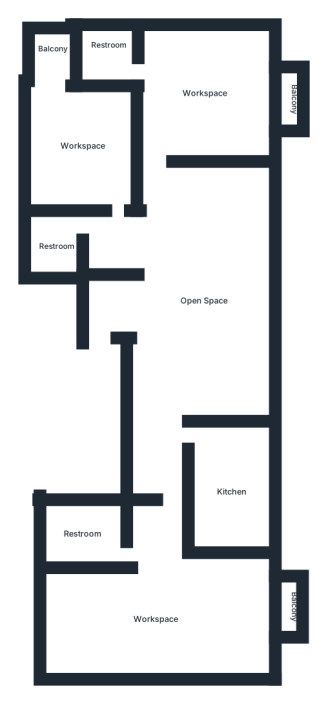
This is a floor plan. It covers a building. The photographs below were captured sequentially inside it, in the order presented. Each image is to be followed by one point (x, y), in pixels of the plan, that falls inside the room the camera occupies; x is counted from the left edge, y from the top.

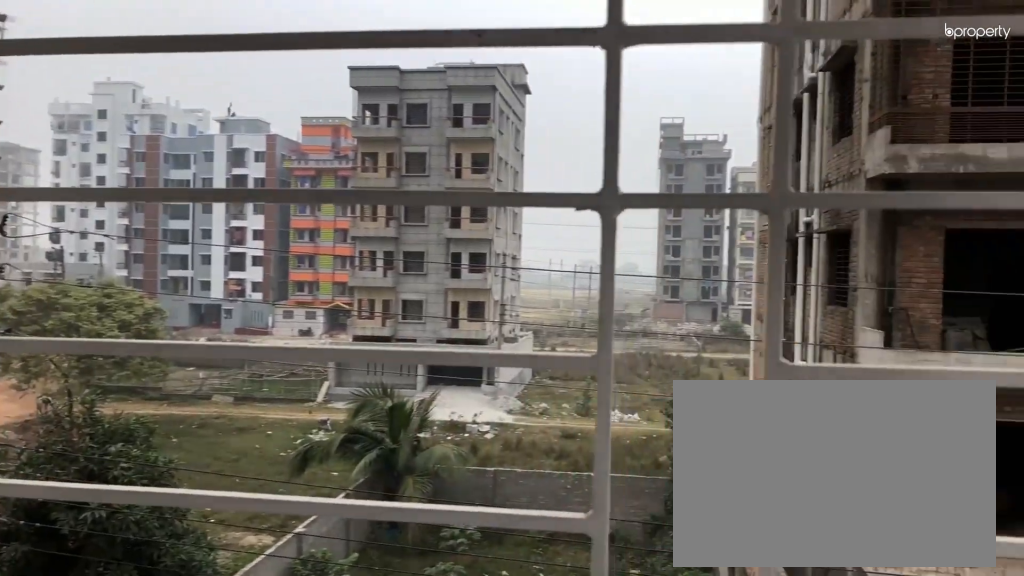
(284, 615)
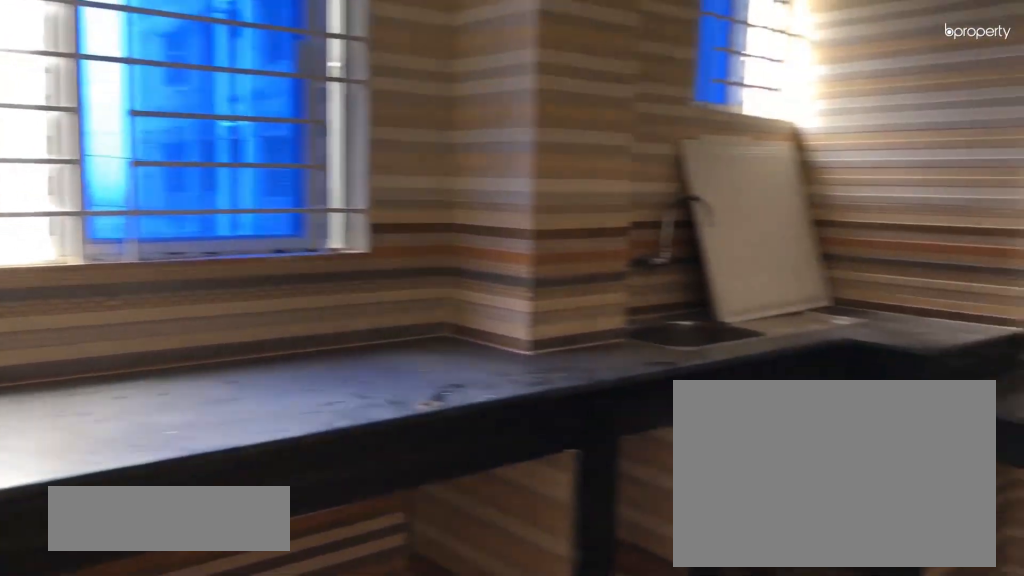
(225, 483)
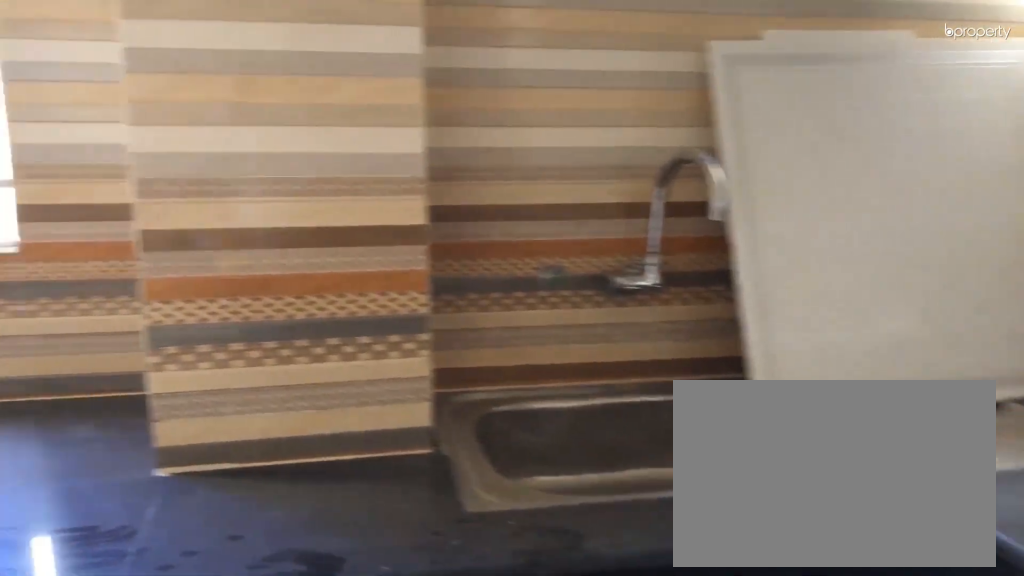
(227, 485)
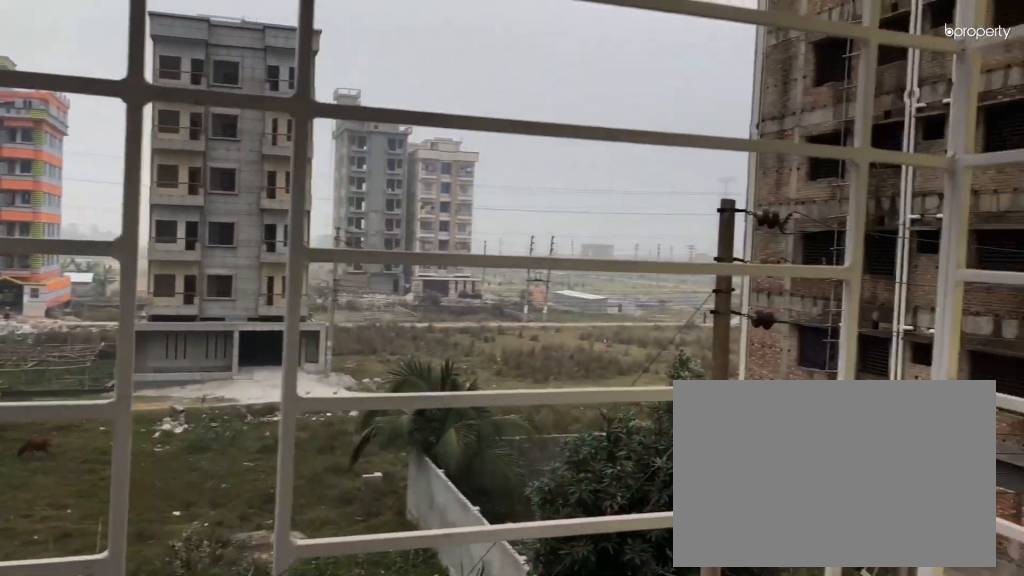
(285, 103)
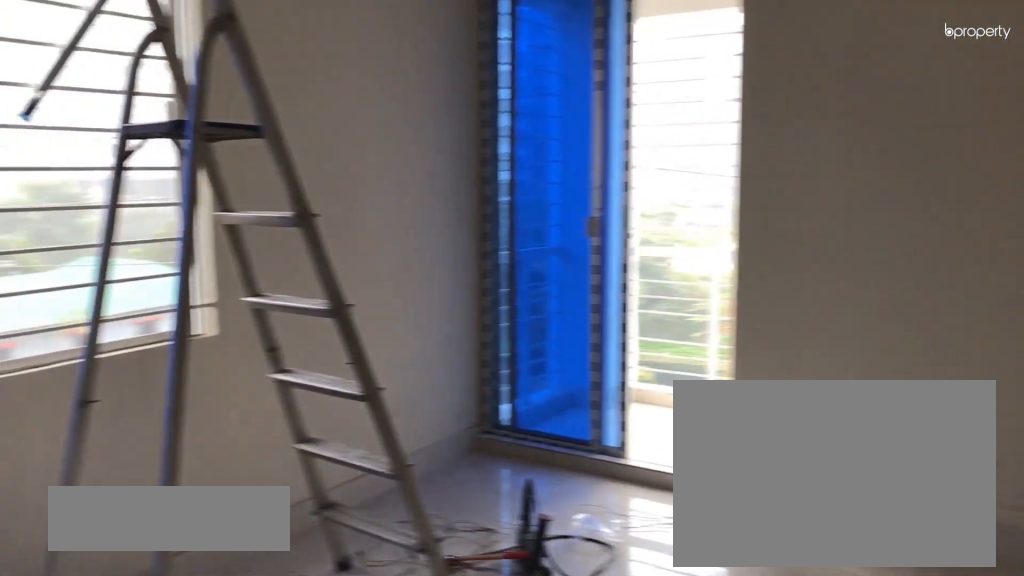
(92, 147)
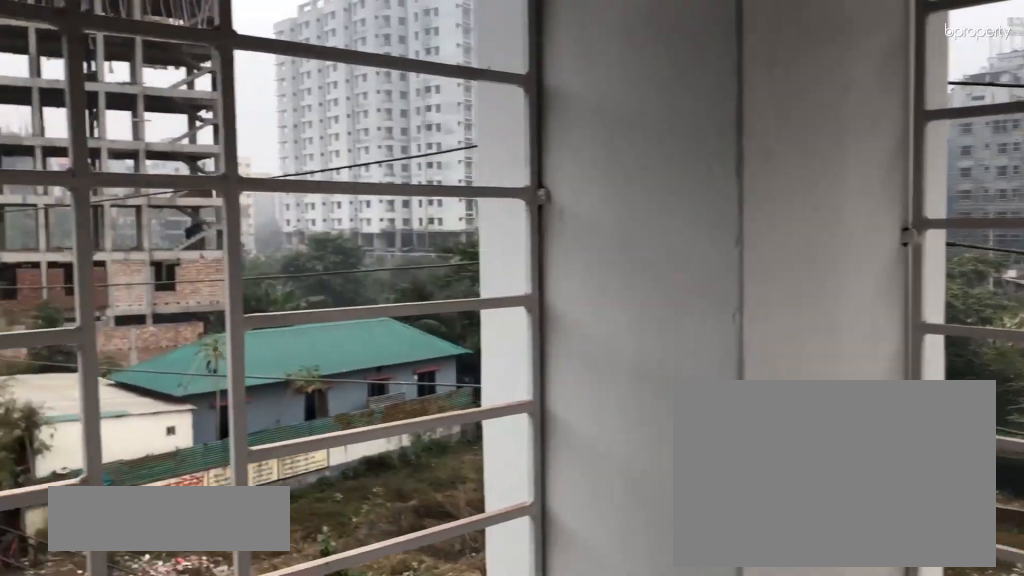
(53, 55)
